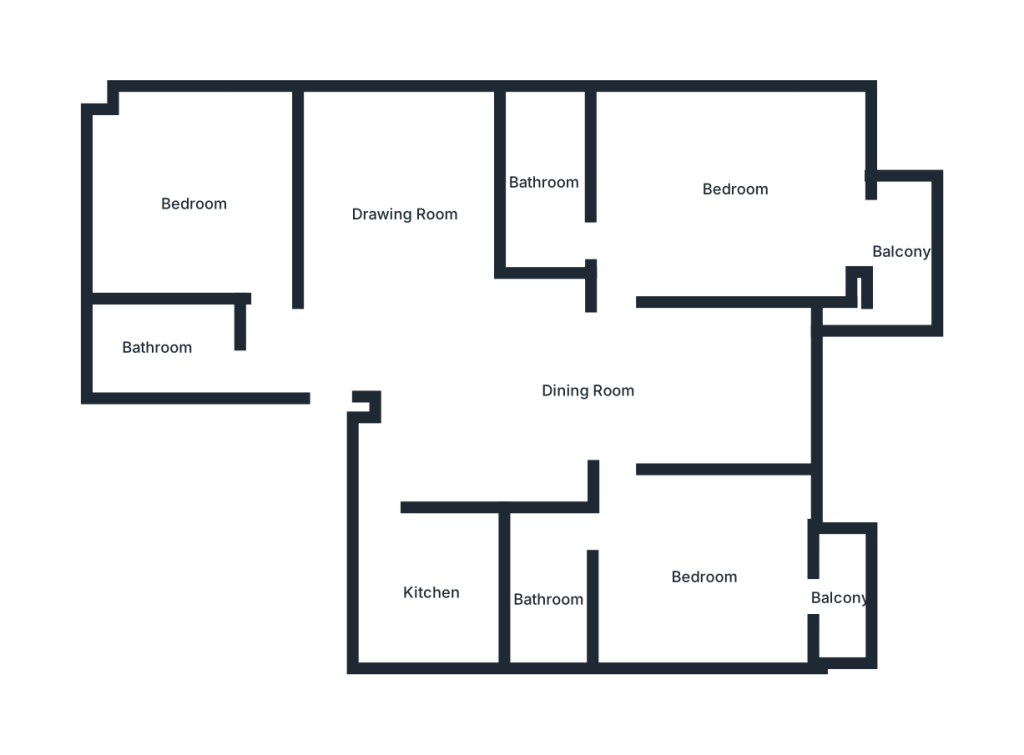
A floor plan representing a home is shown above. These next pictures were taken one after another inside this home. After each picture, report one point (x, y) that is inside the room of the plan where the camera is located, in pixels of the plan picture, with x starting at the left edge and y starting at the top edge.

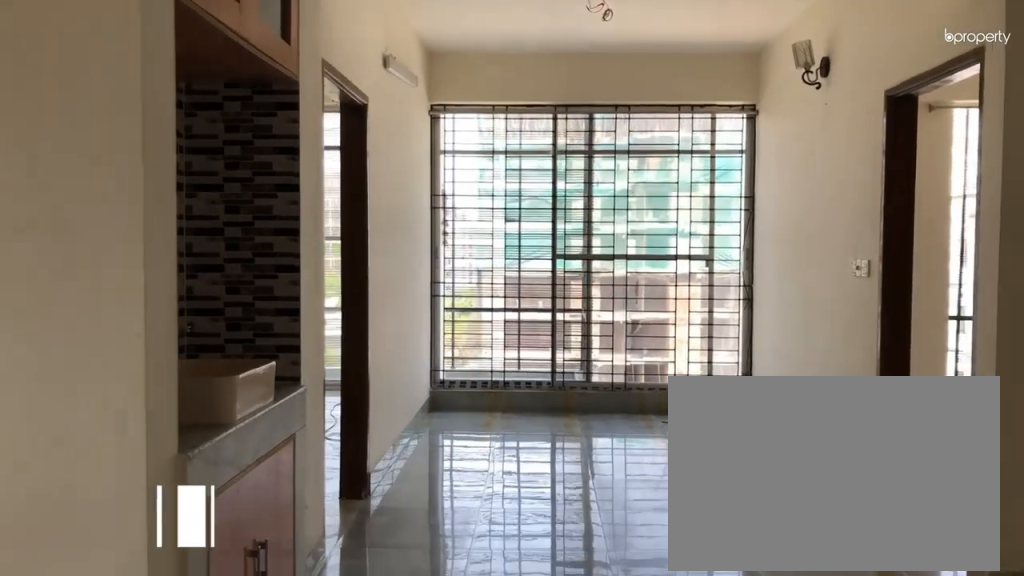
(590, 391)
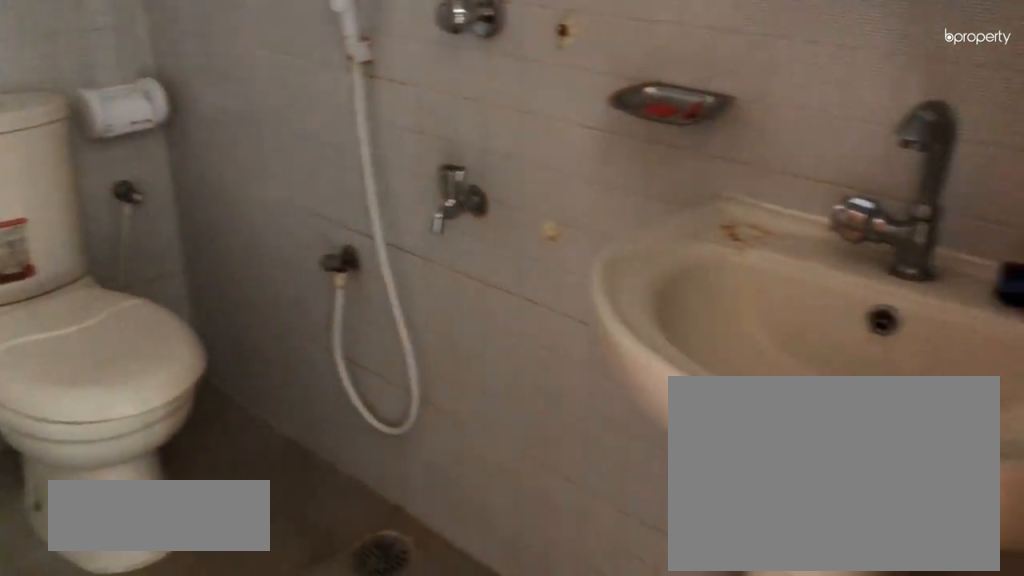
(158, 346)
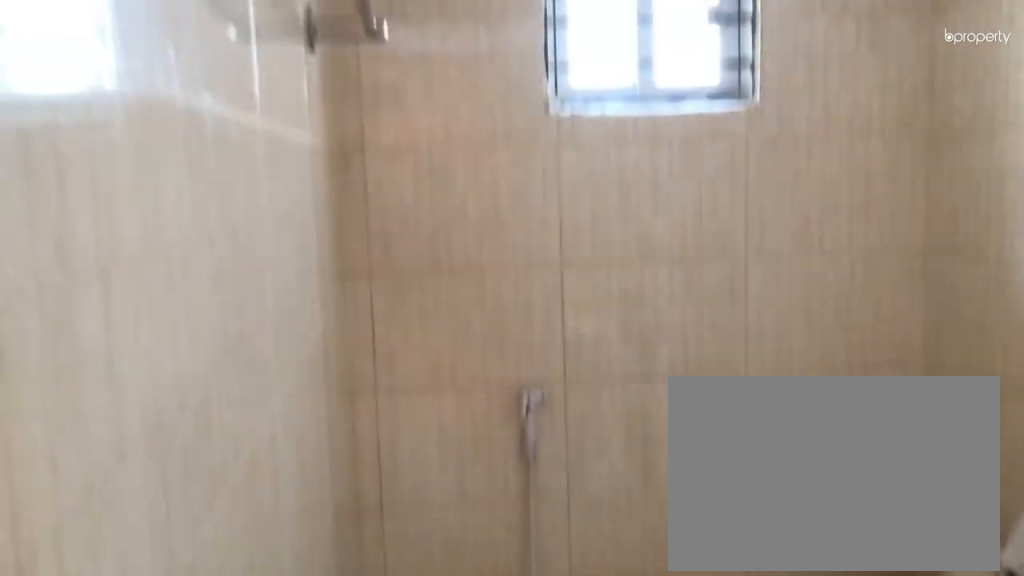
(550, 601)
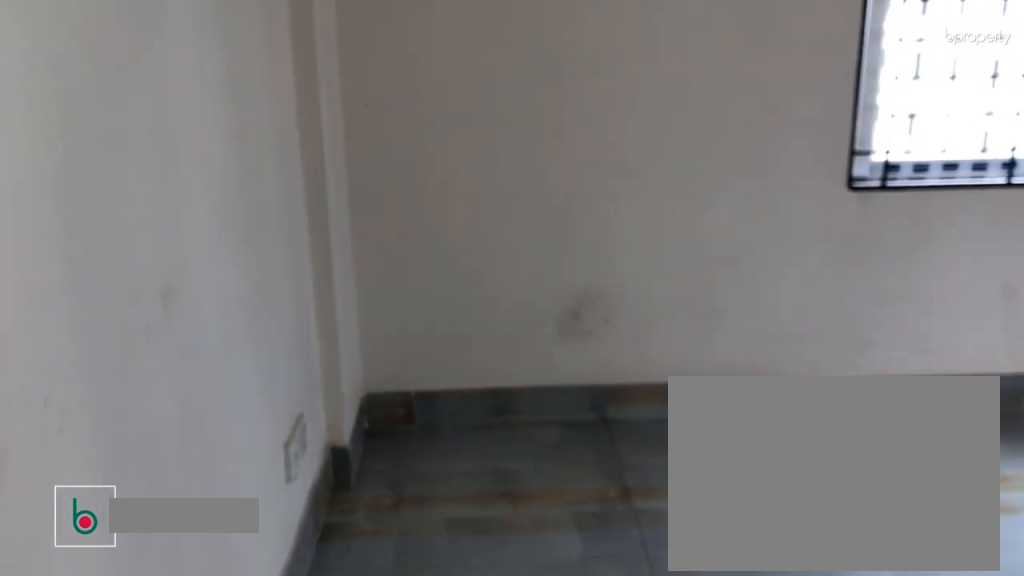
(736, 190)
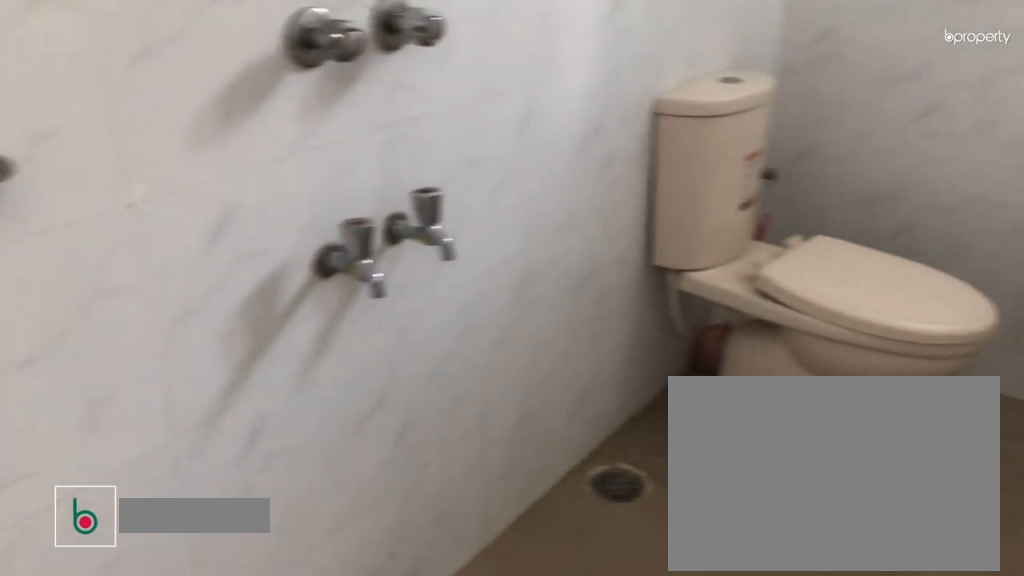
(545, 184)
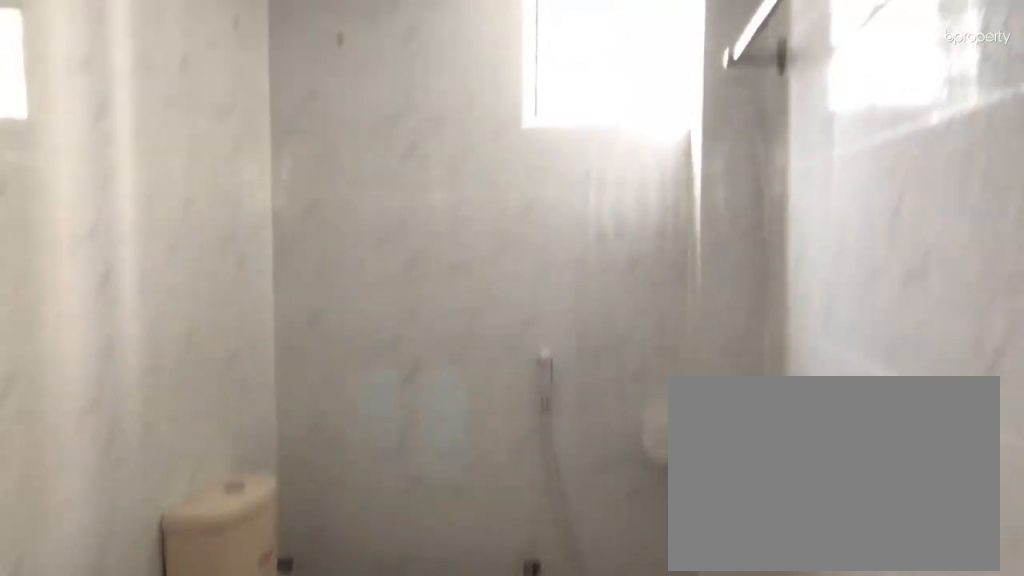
(545, 184)
